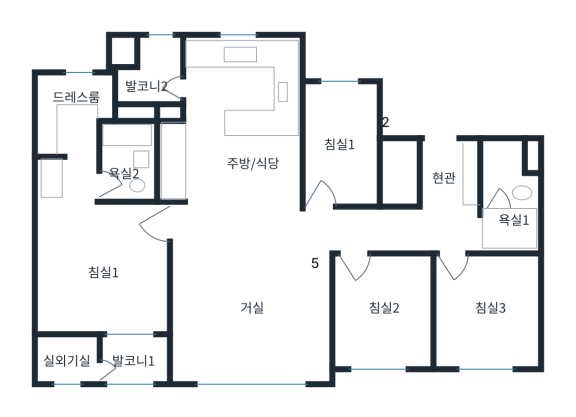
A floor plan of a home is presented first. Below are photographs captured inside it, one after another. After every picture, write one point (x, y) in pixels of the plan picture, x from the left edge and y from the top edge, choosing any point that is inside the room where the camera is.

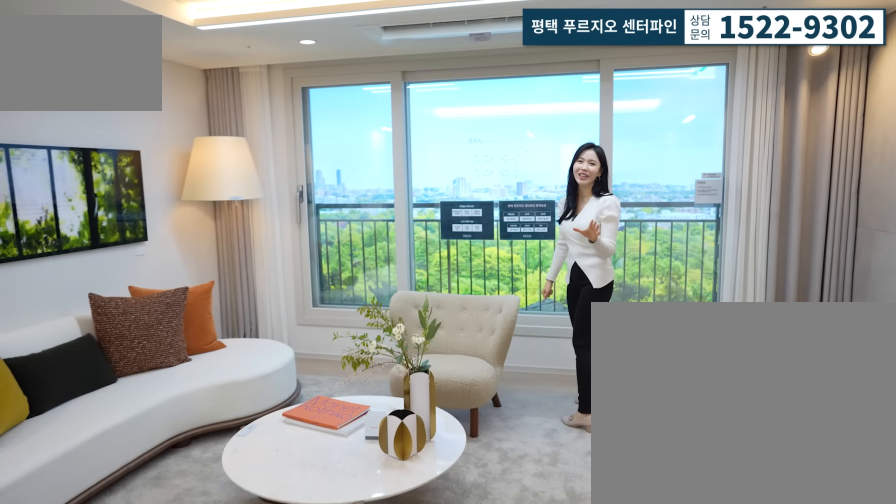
(246, 321)
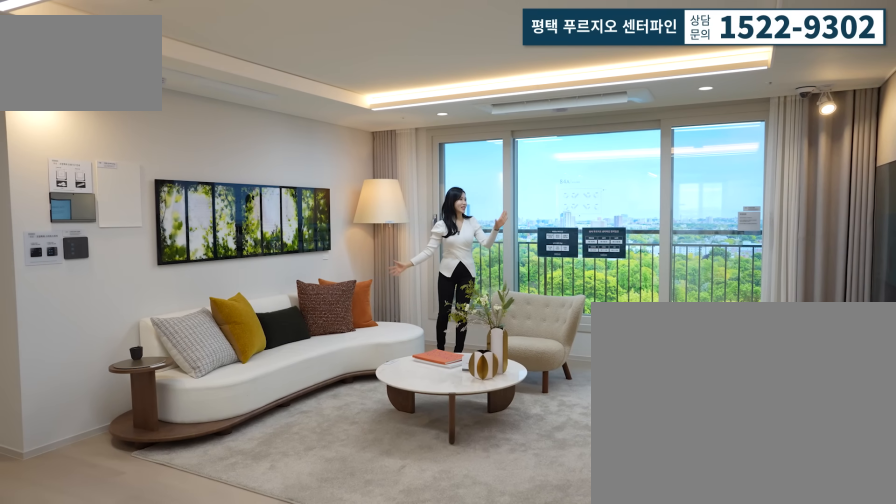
(246, 321)
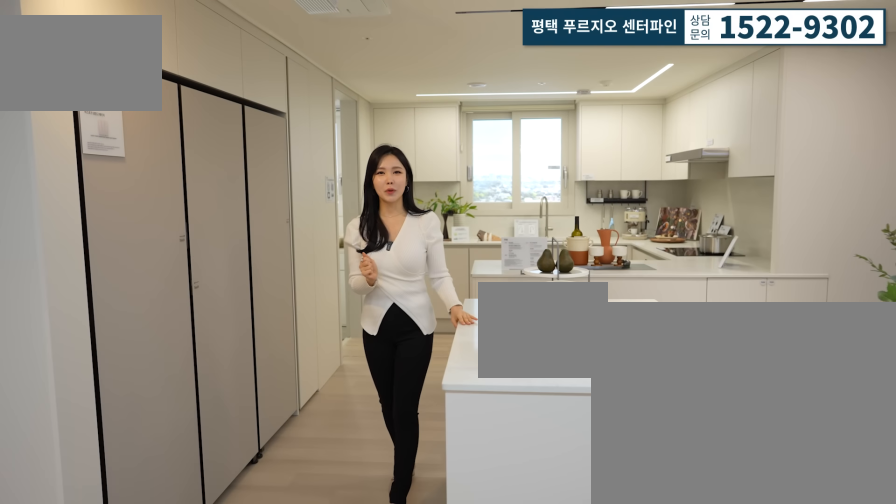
(246, 139)
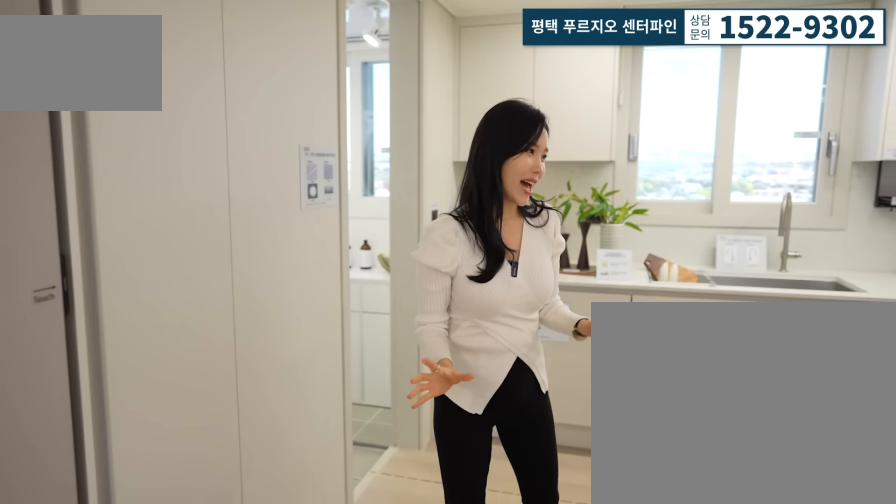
(246, 139)
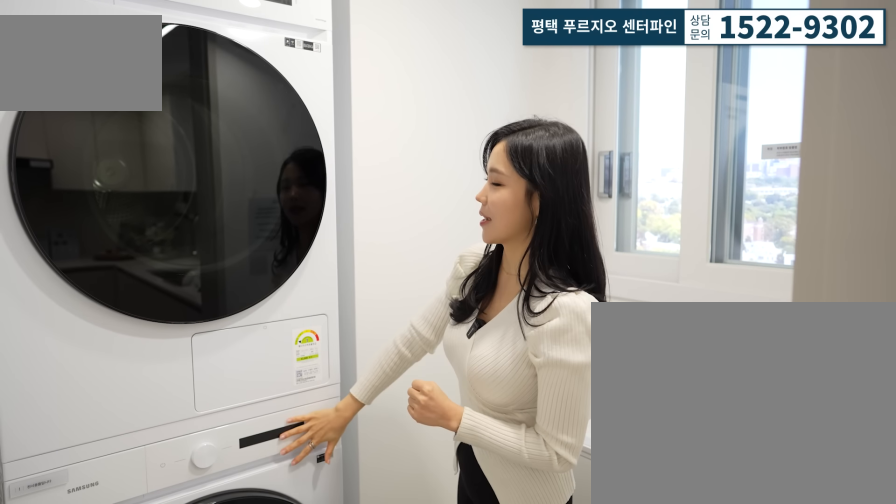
(143, 70)
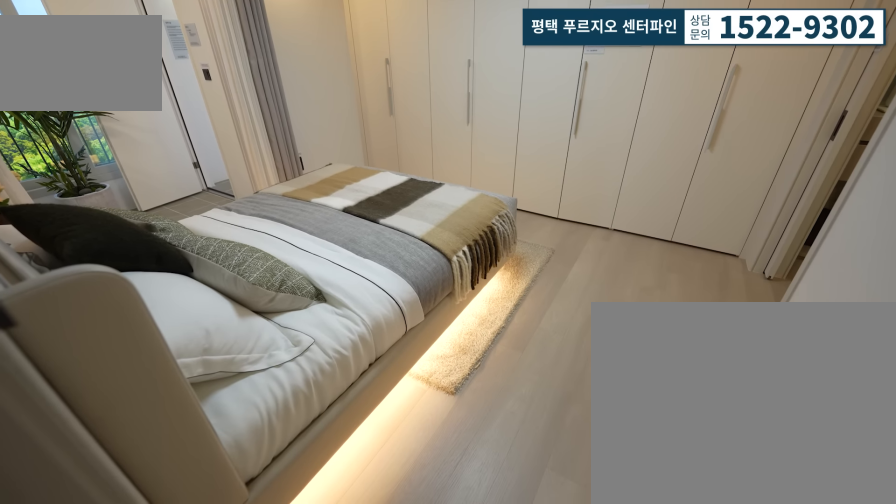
(103, 272)
